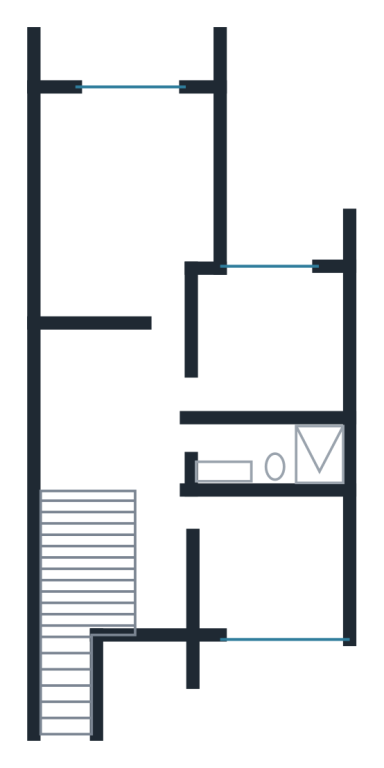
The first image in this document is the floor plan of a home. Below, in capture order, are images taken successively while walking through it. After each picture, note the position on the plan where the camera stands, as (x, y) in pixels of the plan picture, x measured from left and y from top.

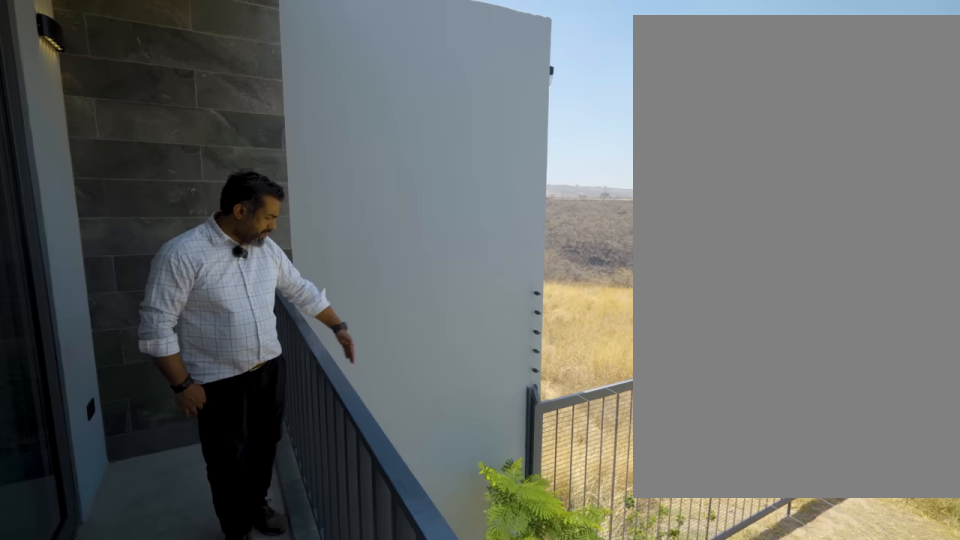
(124, 64)
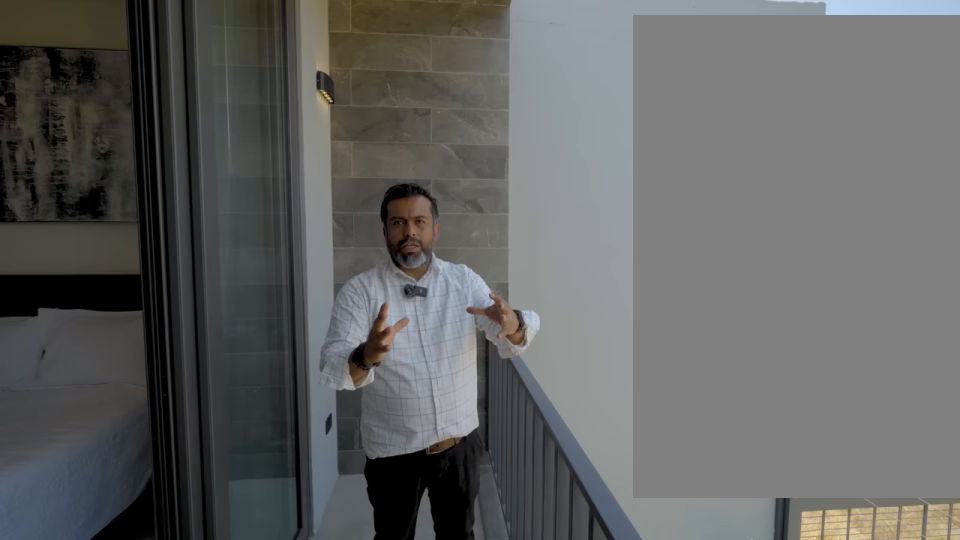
(144, 65)
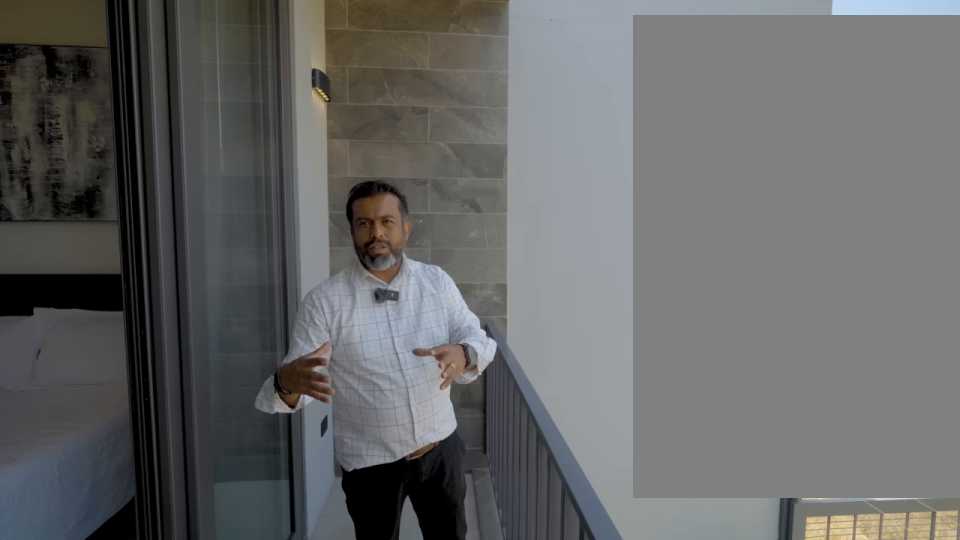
(145, 65)
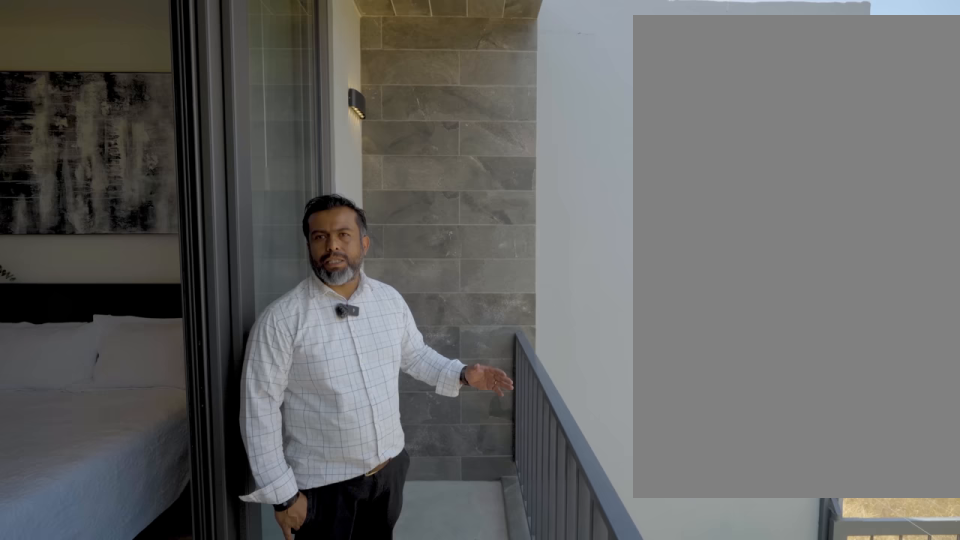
(144, 65)
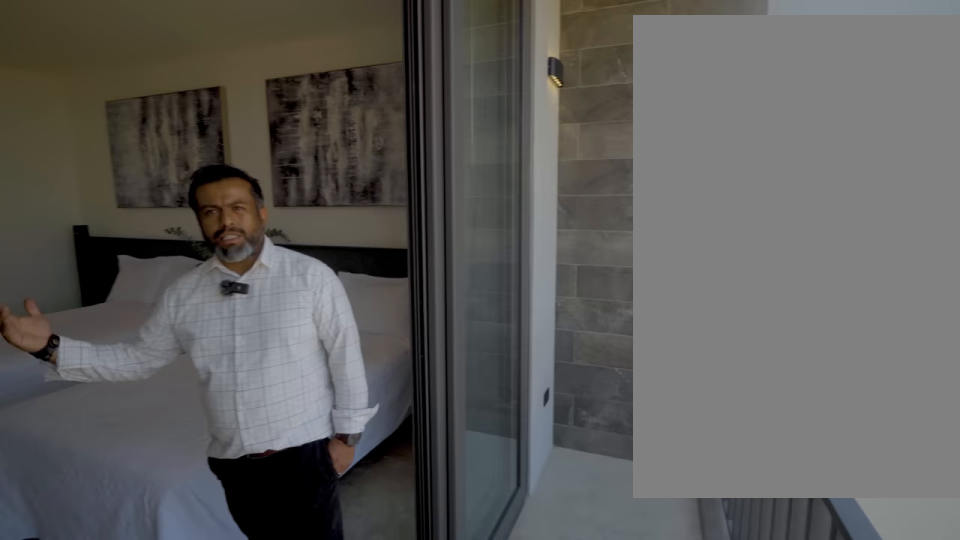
(146, 65)
